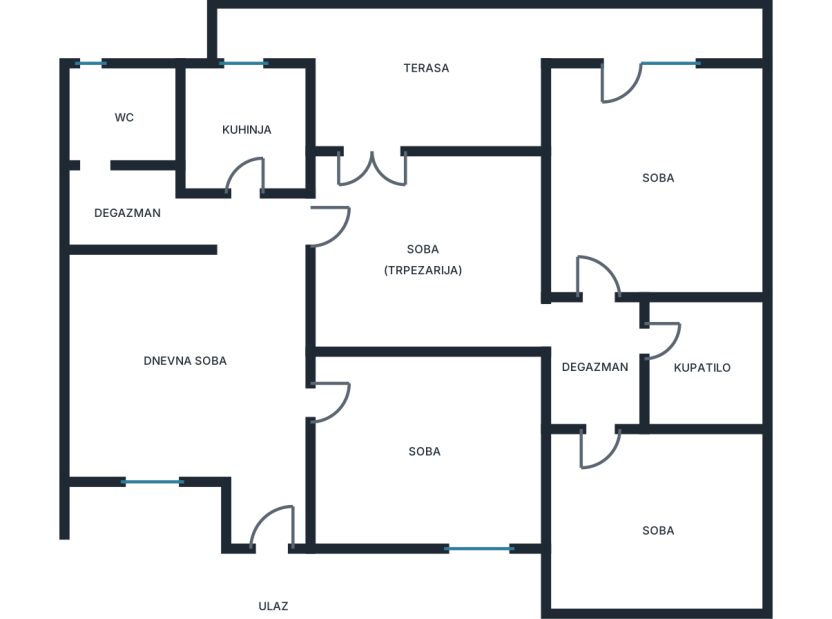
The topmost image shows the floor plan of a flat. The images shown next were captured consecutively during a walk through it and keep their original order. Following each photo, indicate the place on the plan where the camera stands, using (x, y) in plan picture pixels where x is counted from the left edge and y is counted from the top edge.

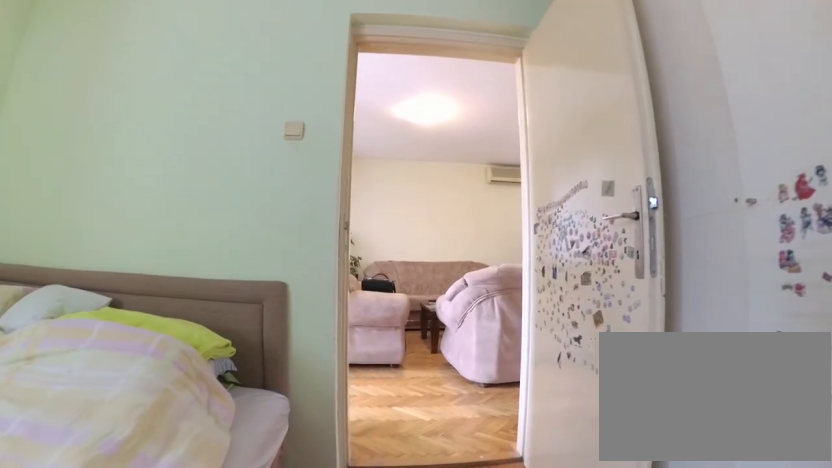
(402, 418)
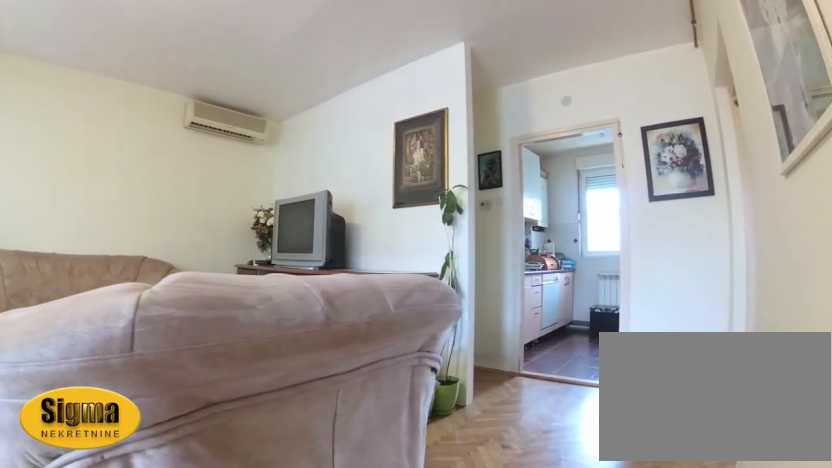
(282, 432)
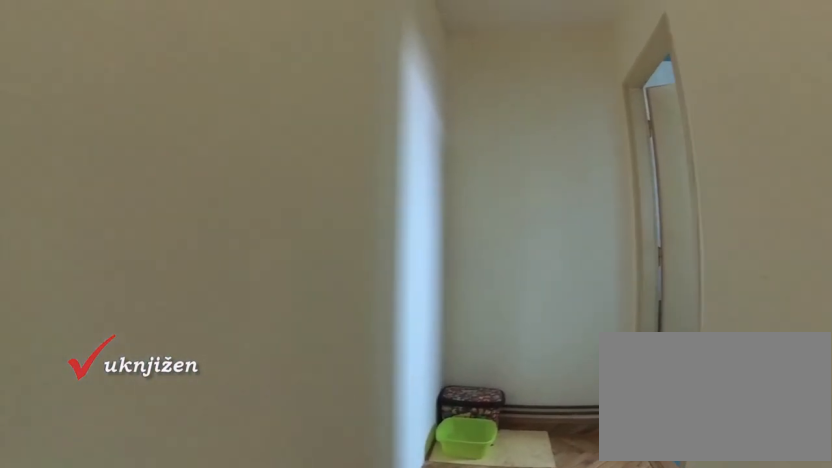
(236, 230)
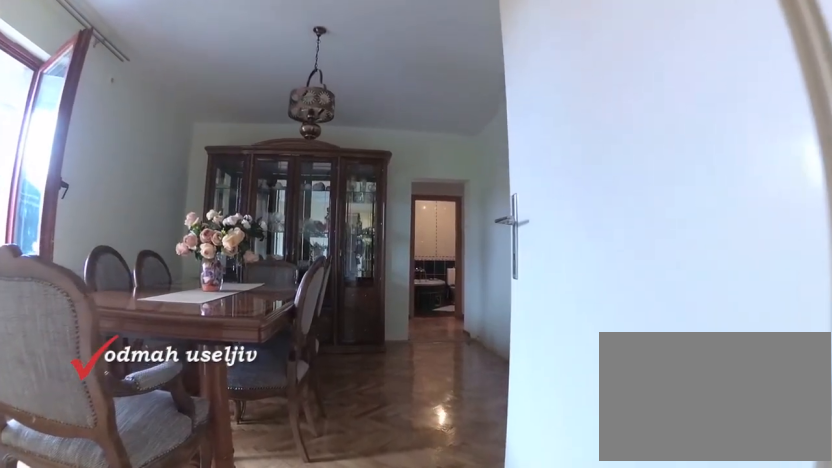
(269, 251)
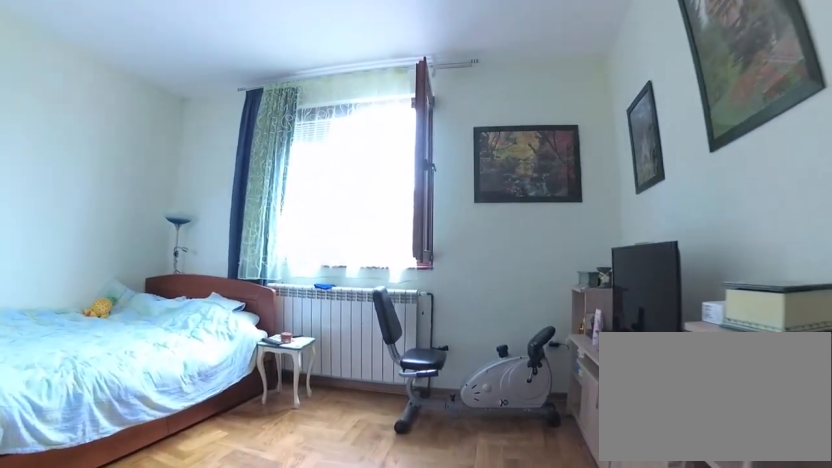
(598, 432)
